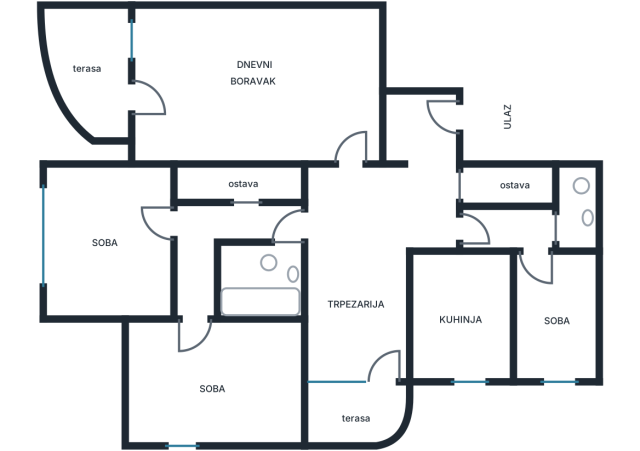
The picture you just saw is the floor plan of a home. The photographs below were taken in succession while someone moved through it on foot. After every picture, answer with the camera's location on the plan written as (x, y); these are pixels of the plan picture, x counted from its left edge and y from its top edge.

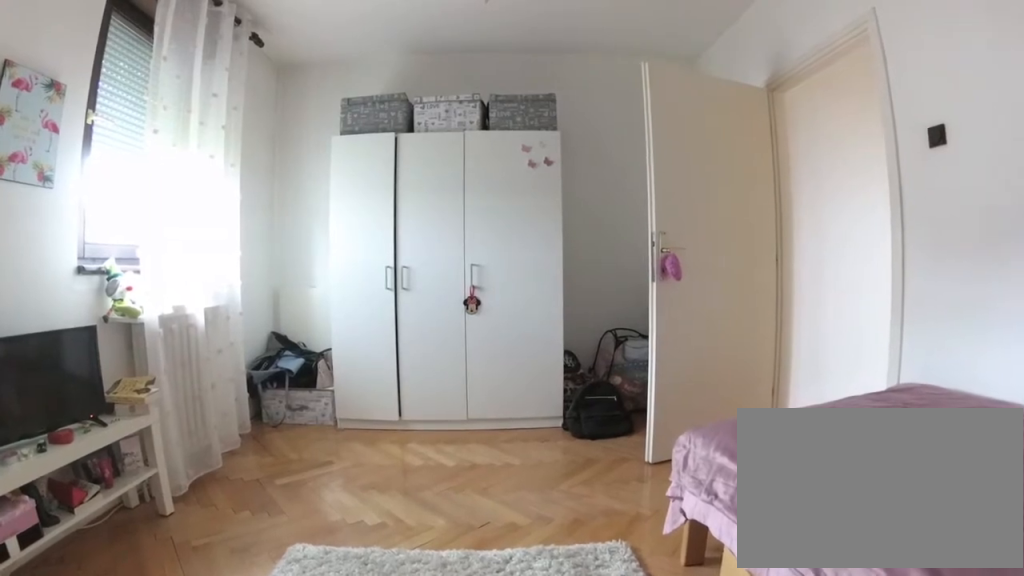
(120, 306)
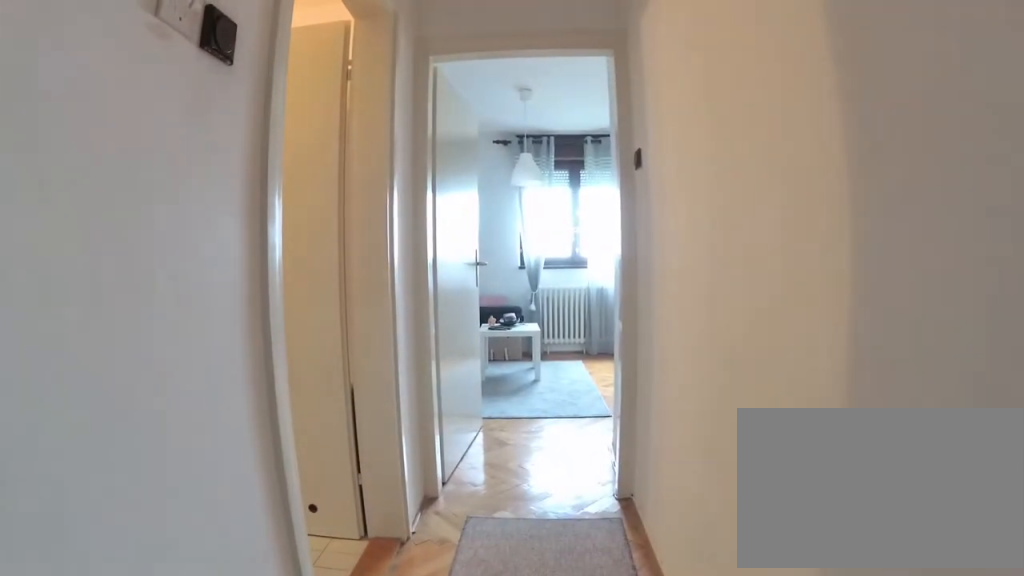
(192, 218)
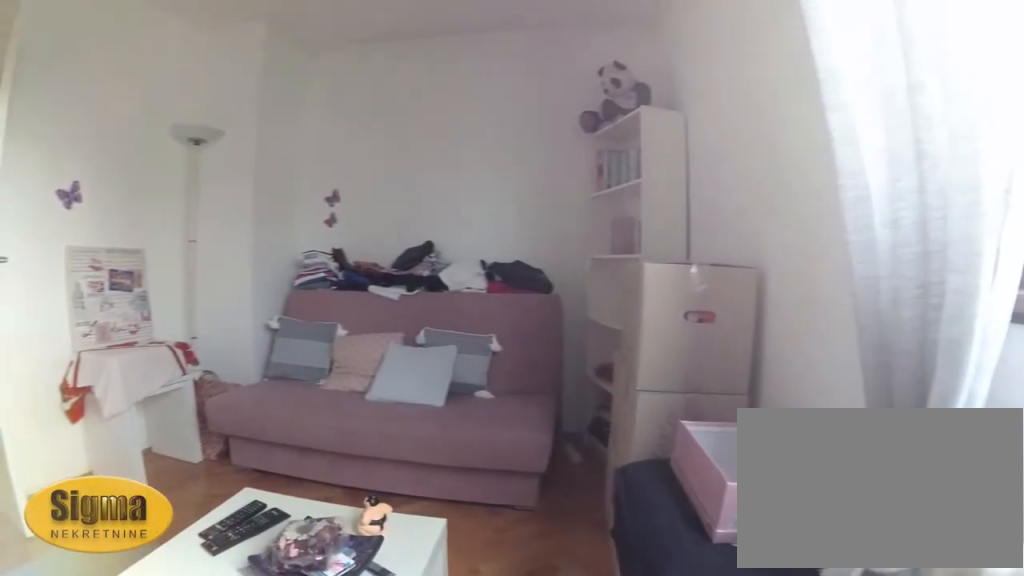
(199, 426)
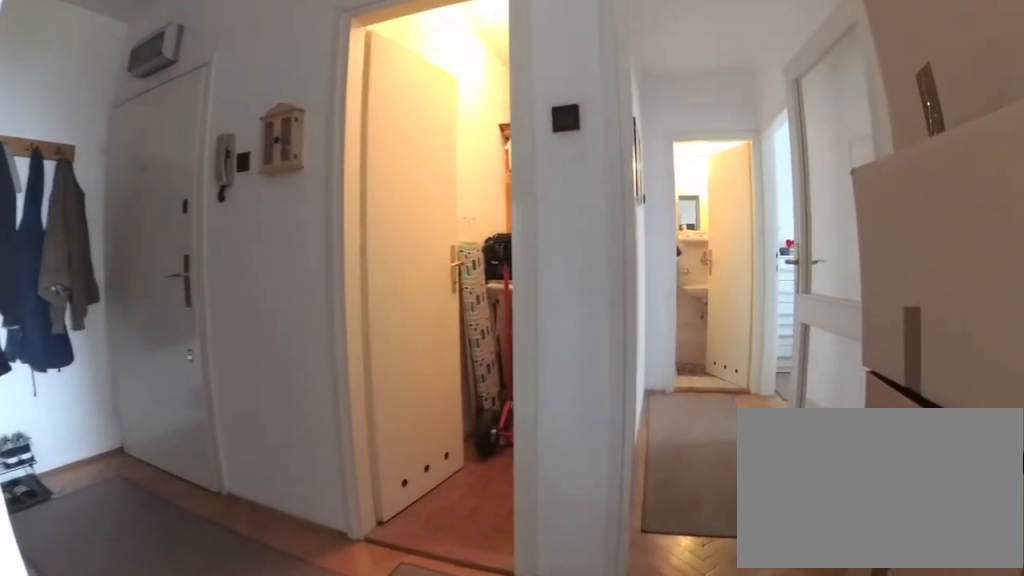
(372, 230)
